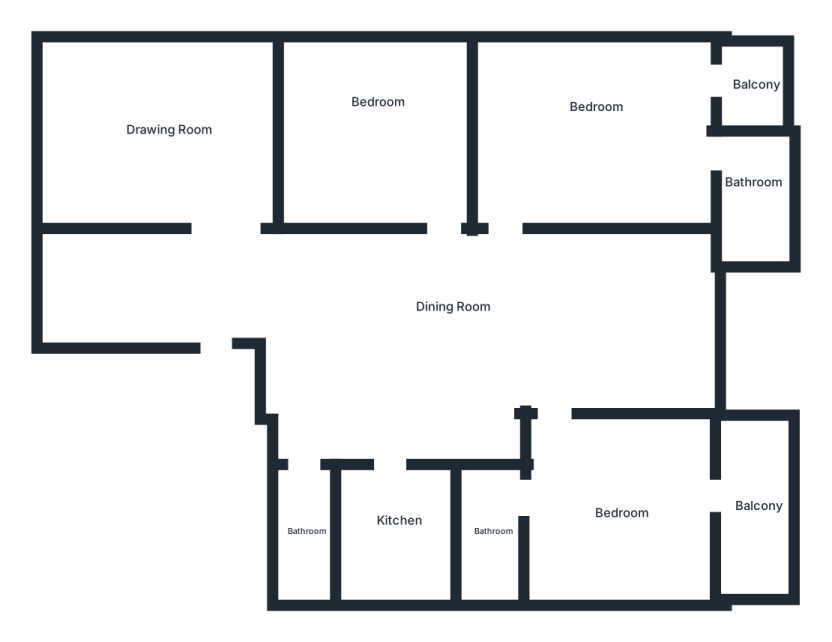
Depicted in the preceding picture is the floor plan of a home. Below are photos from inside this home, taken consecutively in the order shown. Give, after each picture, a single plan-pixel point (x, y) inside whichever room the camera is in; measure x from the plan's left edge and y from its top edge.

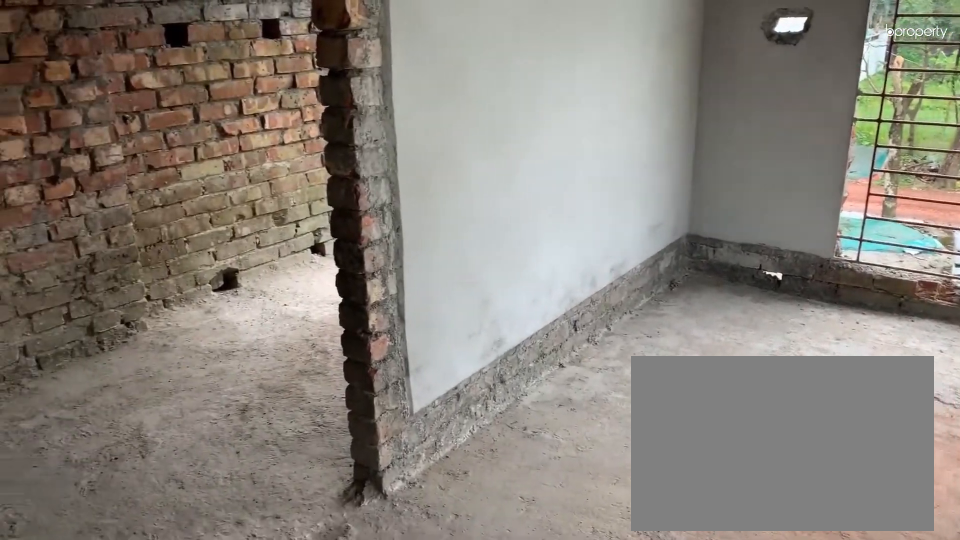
(167, 108)
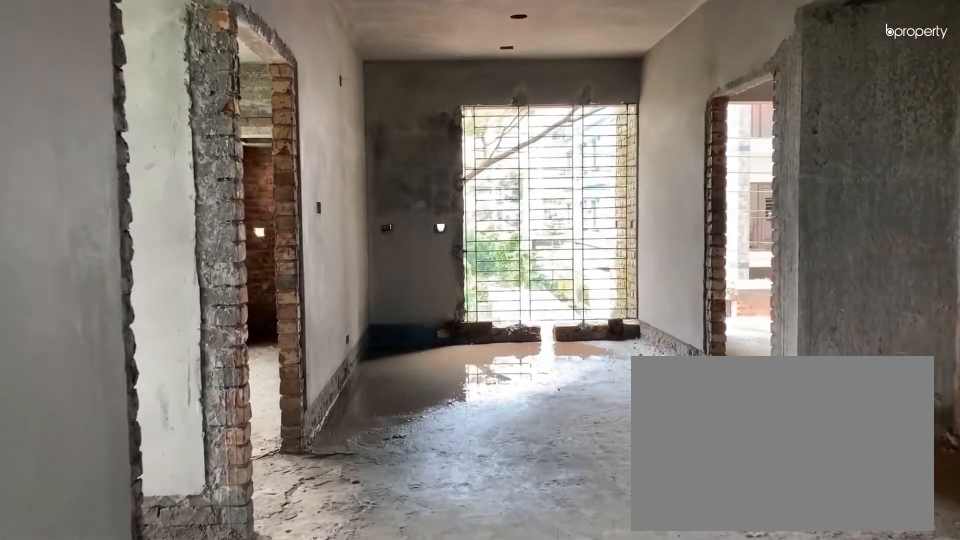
(285, 300)
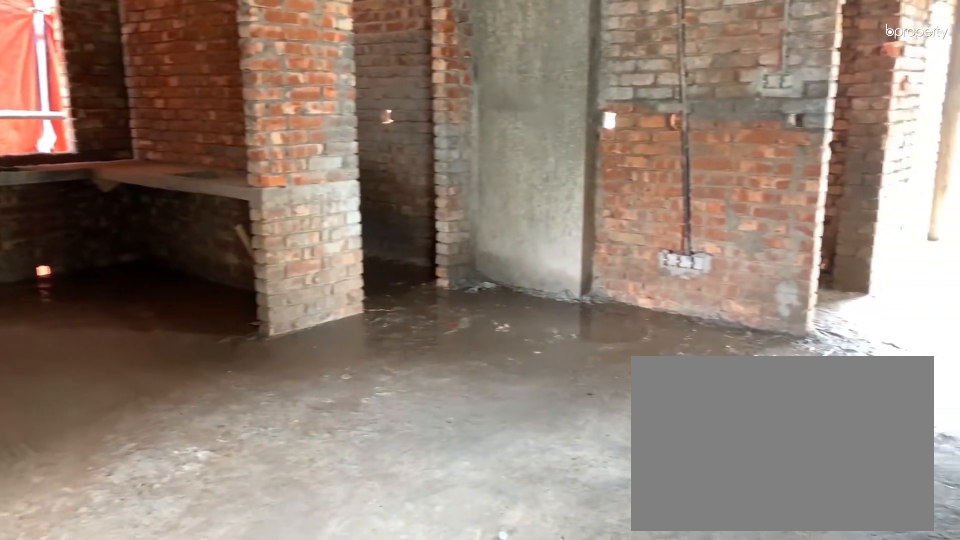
(475, 343)
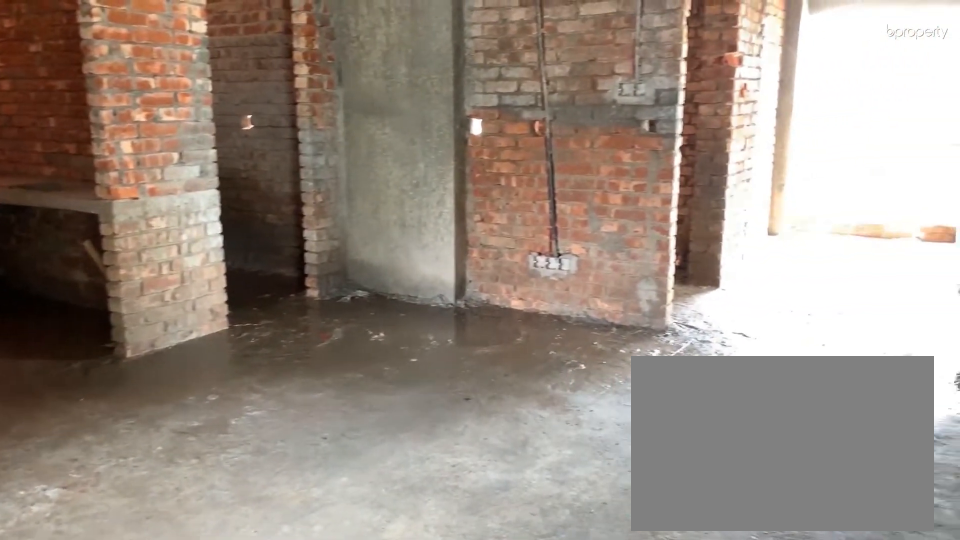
(475, 343)
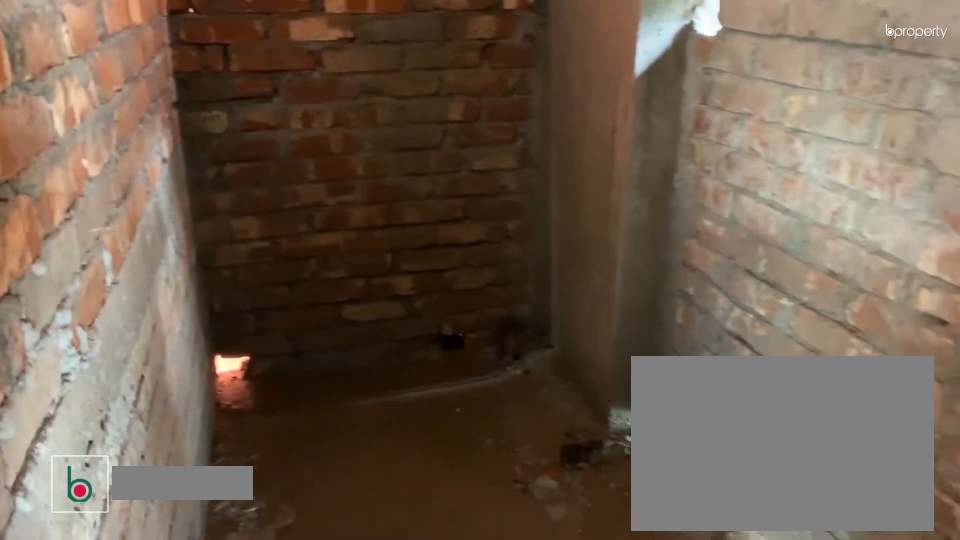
(307, 540)
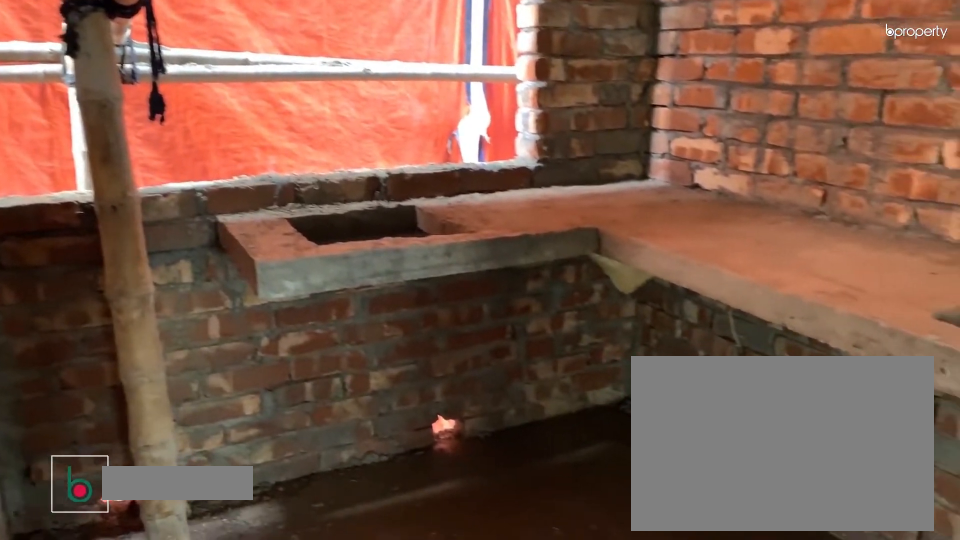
(406, 532)
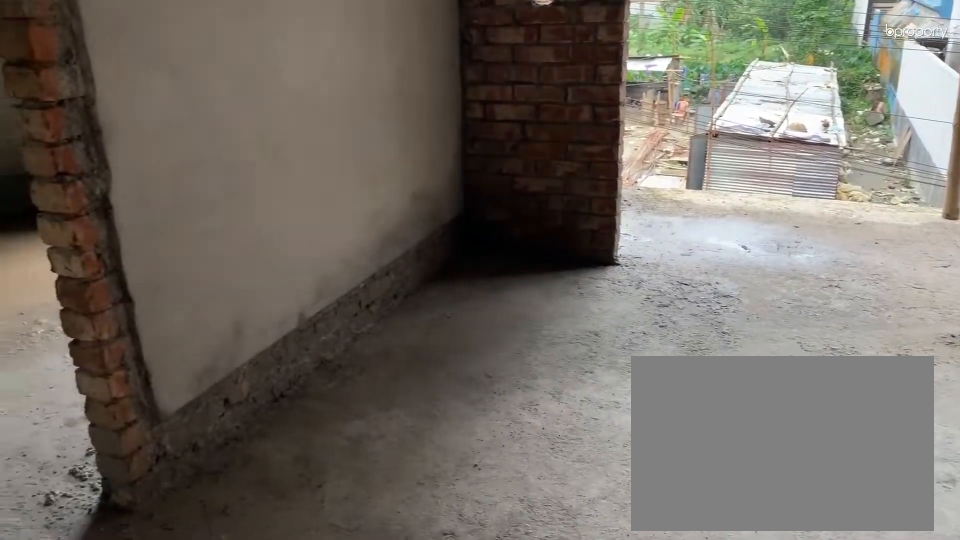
(621, 506)
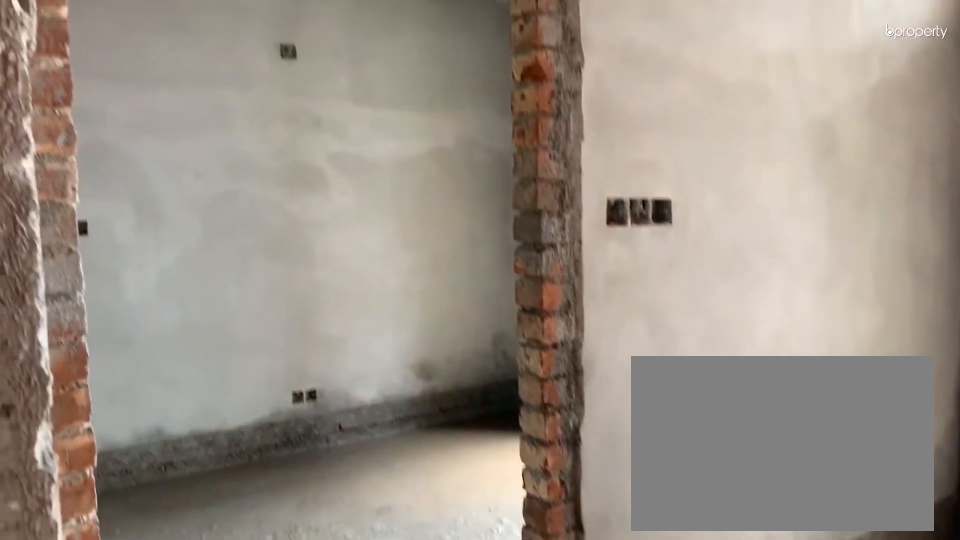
(621, 506)
